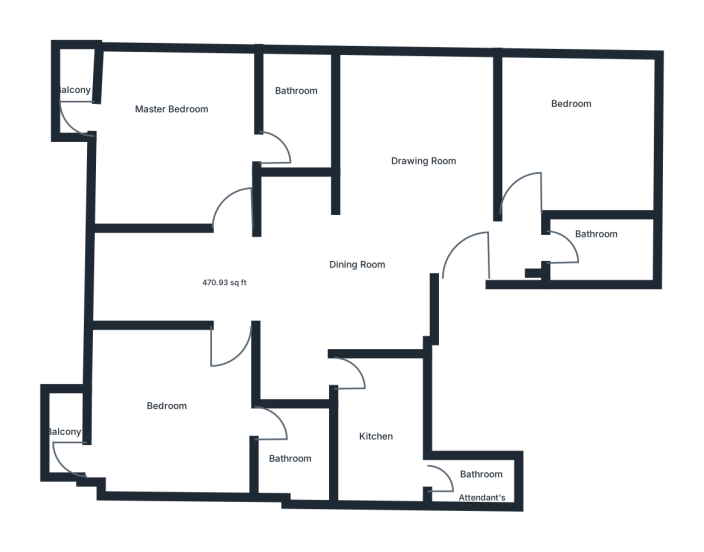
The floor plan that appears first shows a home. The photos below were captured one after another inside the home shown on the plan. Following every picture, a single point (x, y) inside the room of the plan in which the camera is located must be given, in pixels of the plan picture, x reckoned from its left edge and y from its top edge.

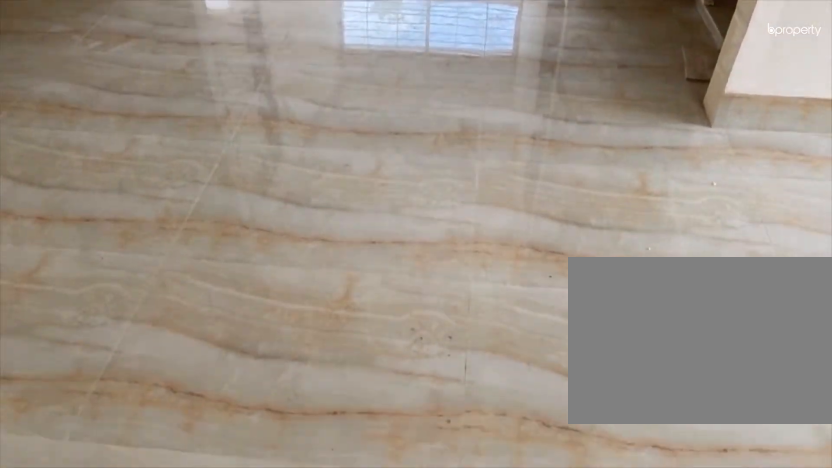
(397, 223)
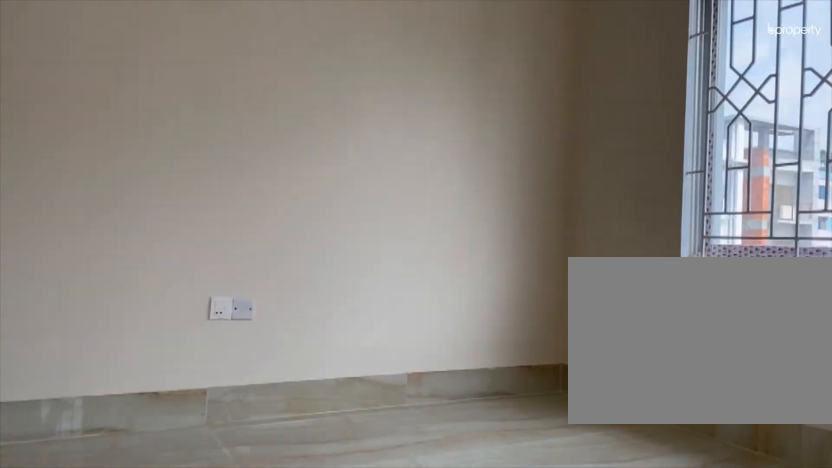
(587, 140)
